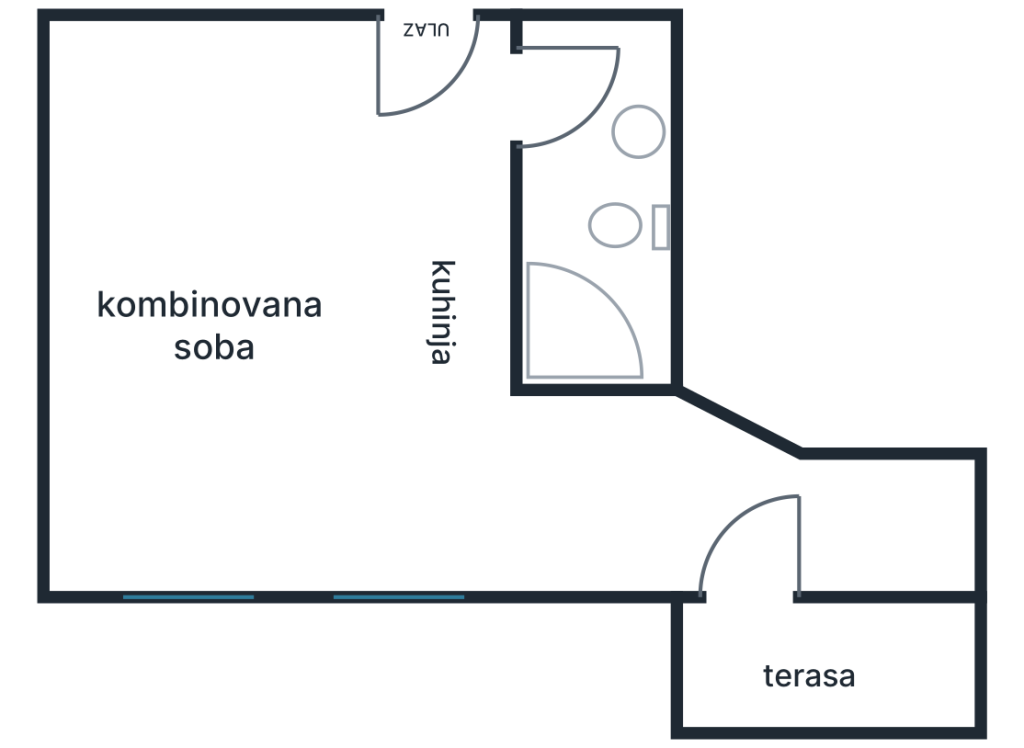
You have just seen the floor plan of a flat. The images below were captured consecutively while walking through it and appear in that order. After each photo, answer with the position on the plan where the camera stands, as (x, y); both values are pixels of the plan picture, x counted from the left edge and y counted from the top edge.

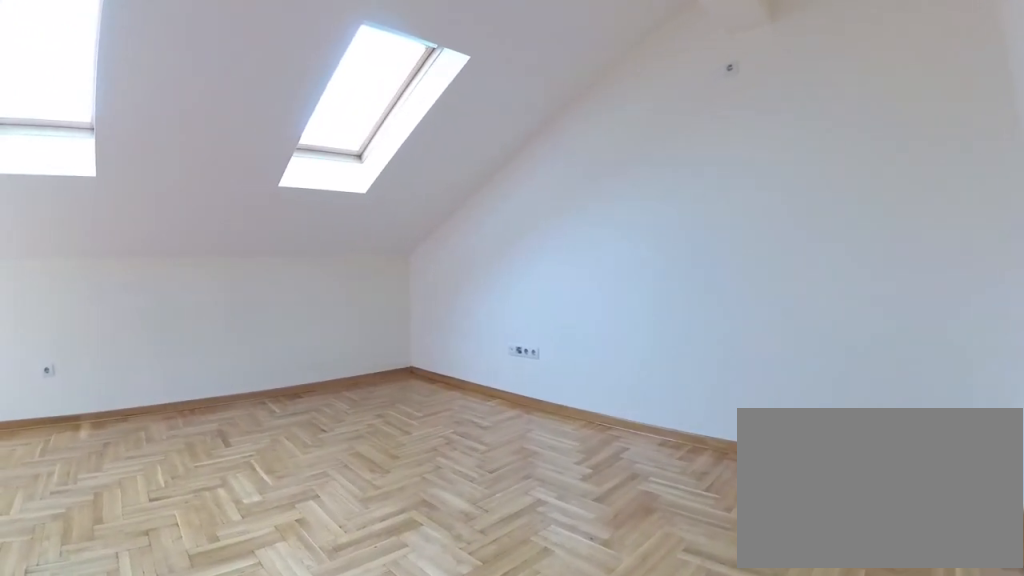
(350, 100)
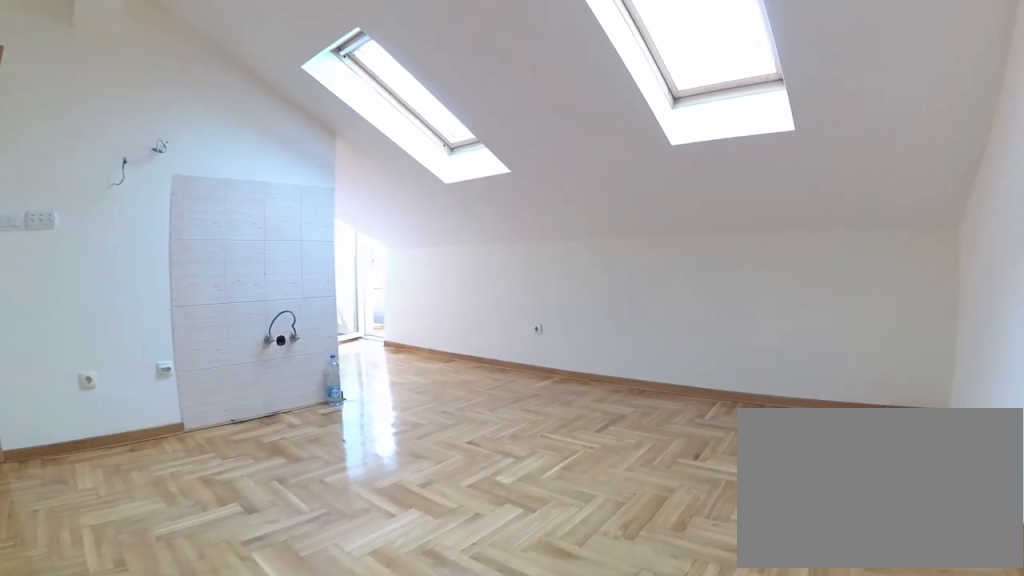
(137, 144)
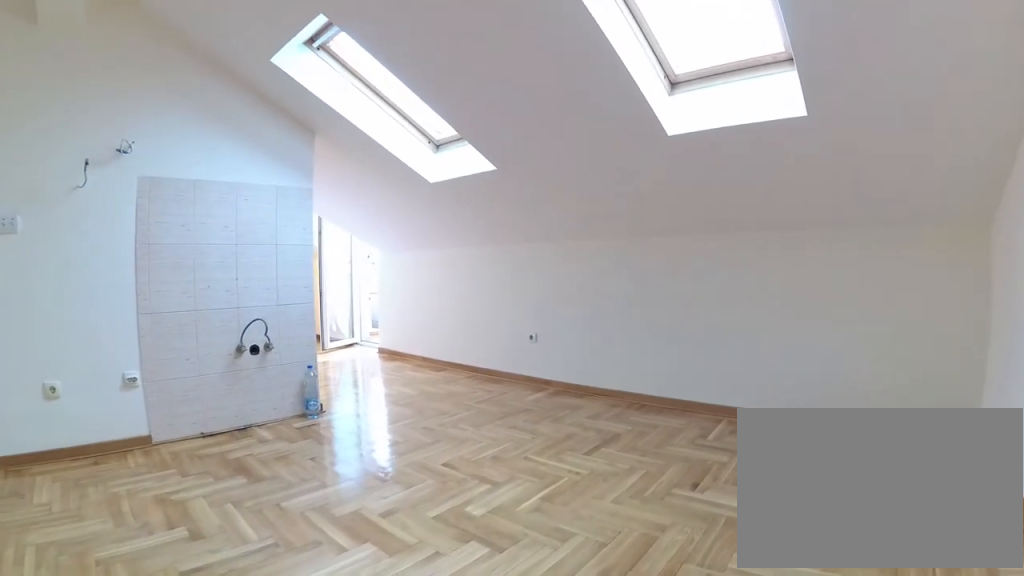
(134, 166)
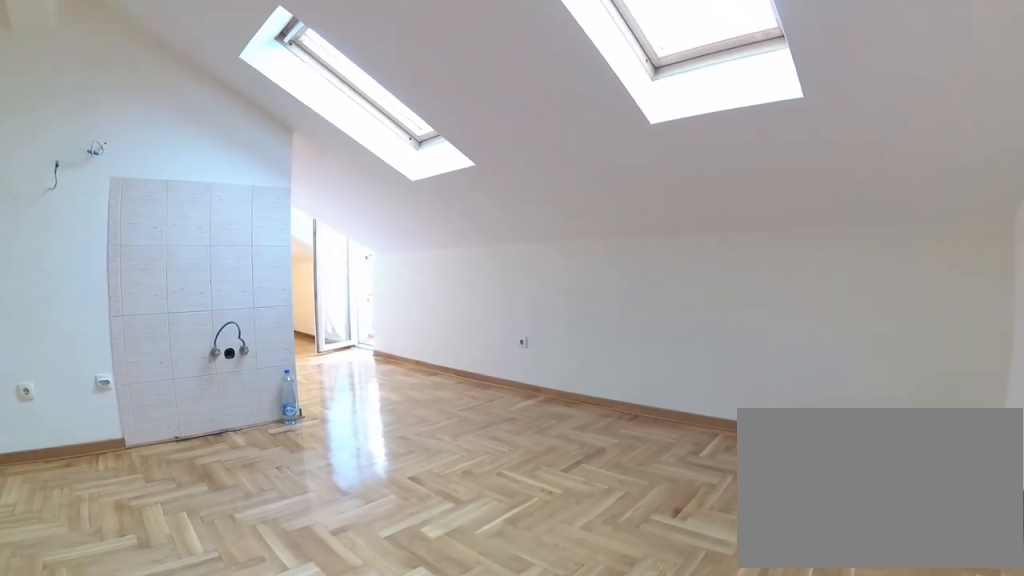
(130, 189)
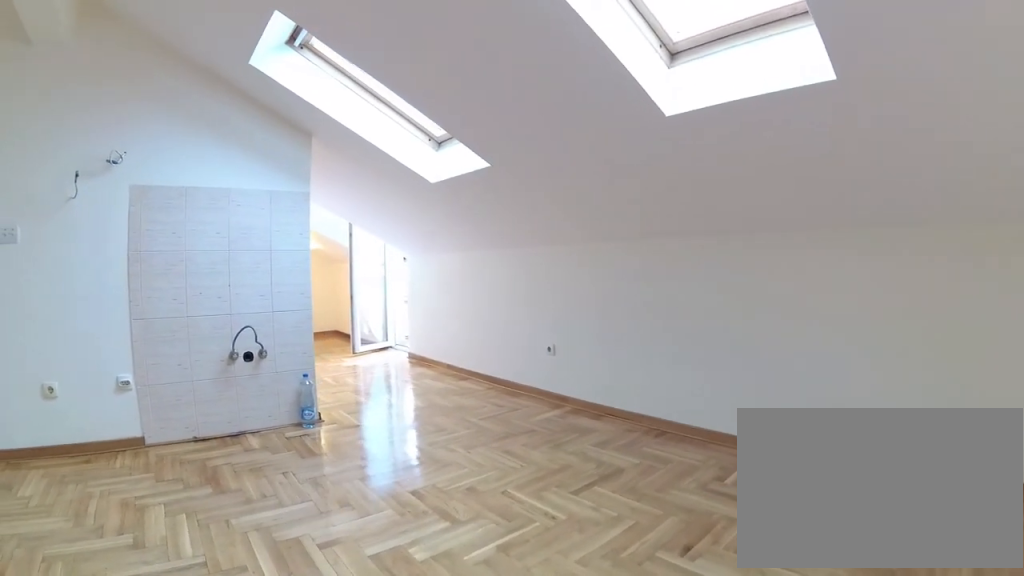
(127, 214)
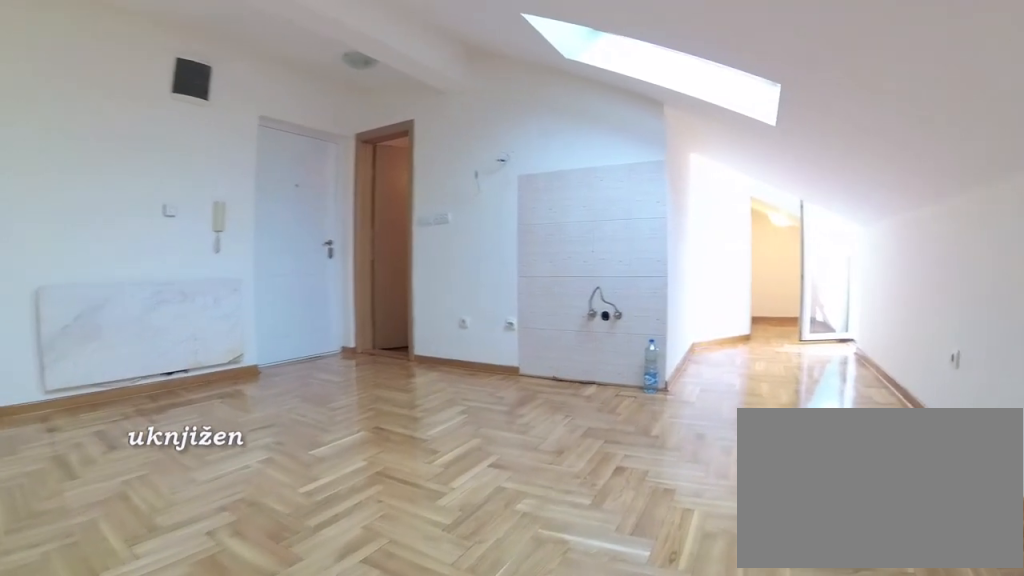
(155, 475)
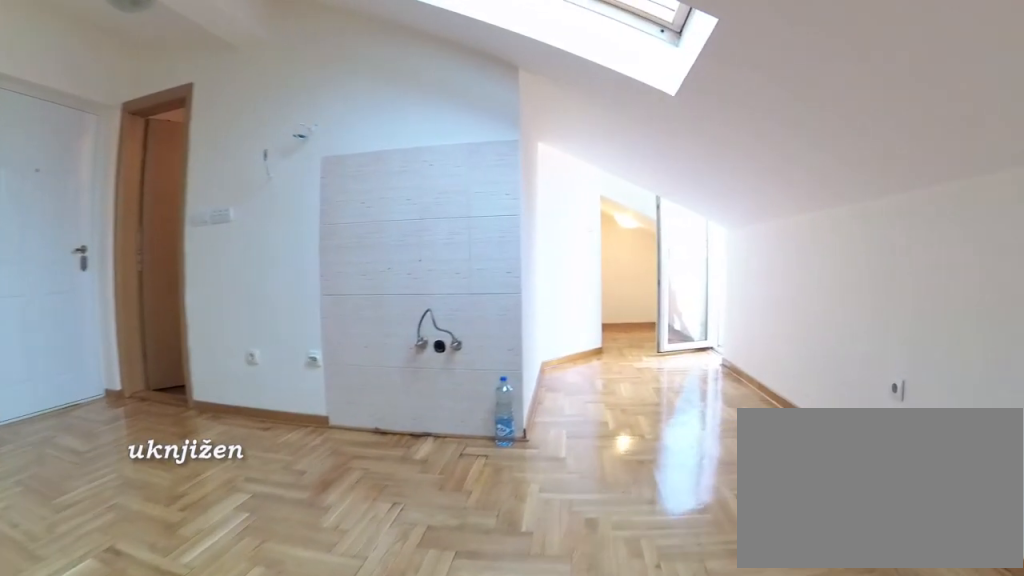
(206, 468)
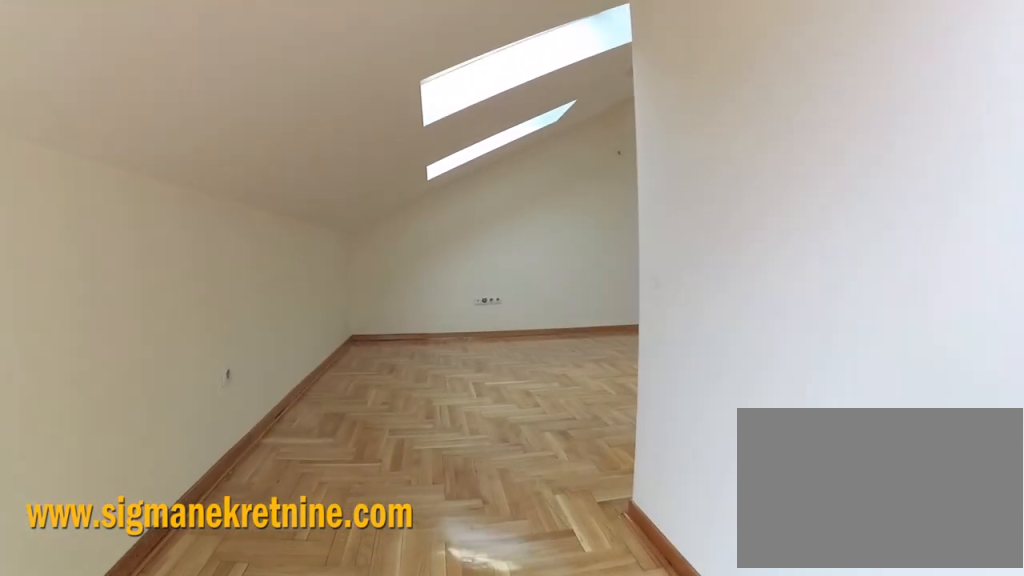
(694, 508)
